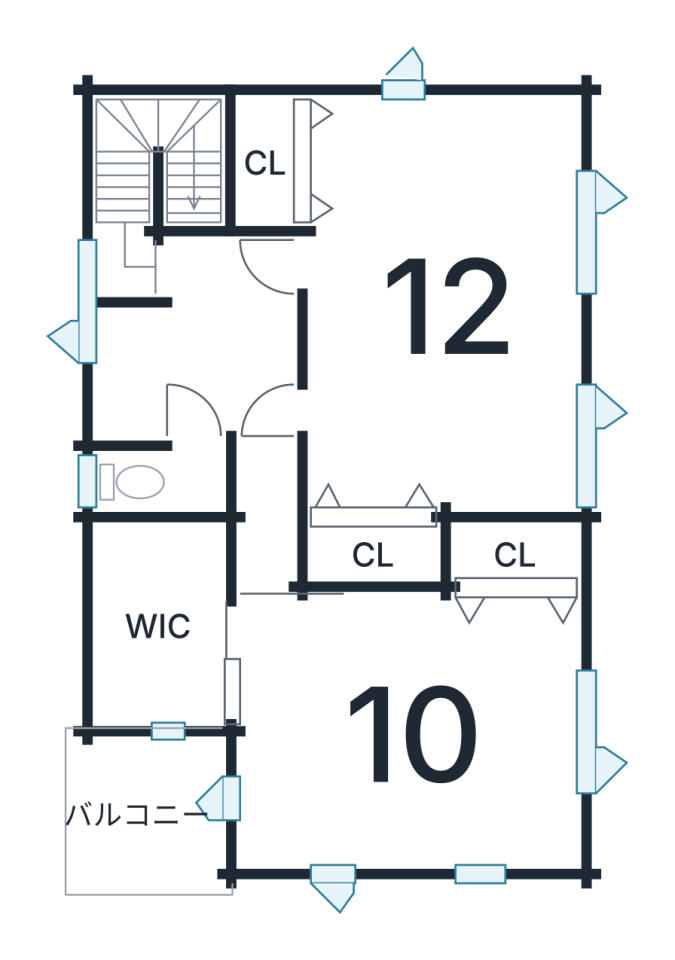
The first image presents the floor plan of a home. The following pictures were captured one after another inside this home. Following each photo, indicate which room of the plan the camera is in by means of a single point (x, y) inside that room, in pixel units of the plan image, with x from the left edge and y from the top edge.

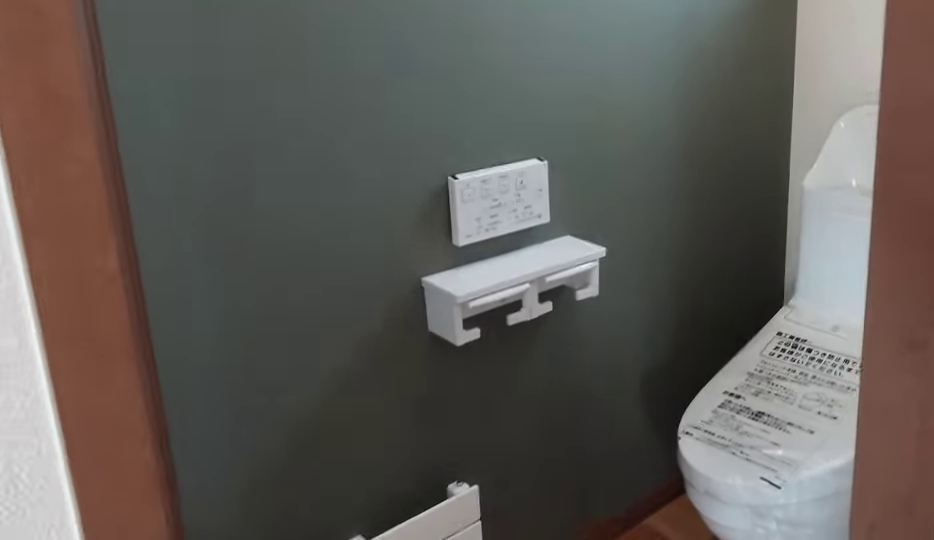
(156, 493)
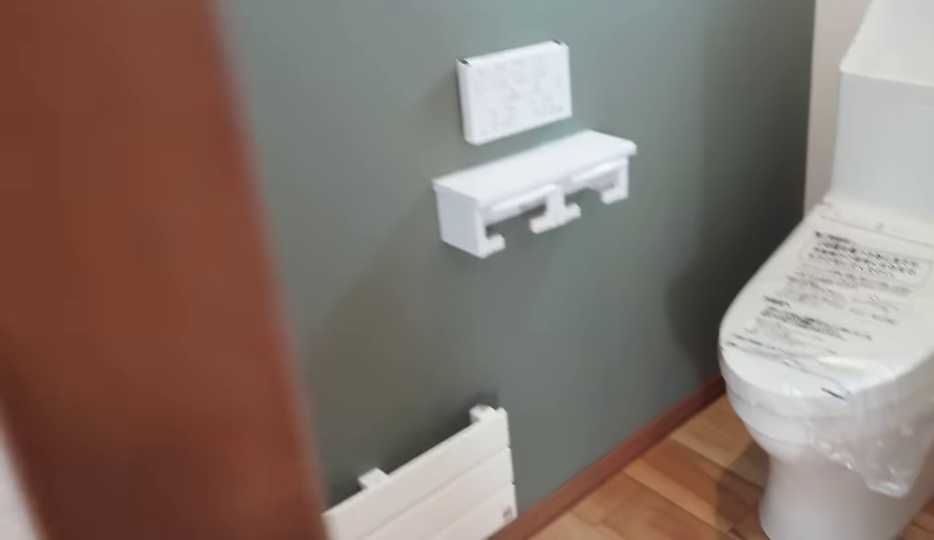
(156, 493)
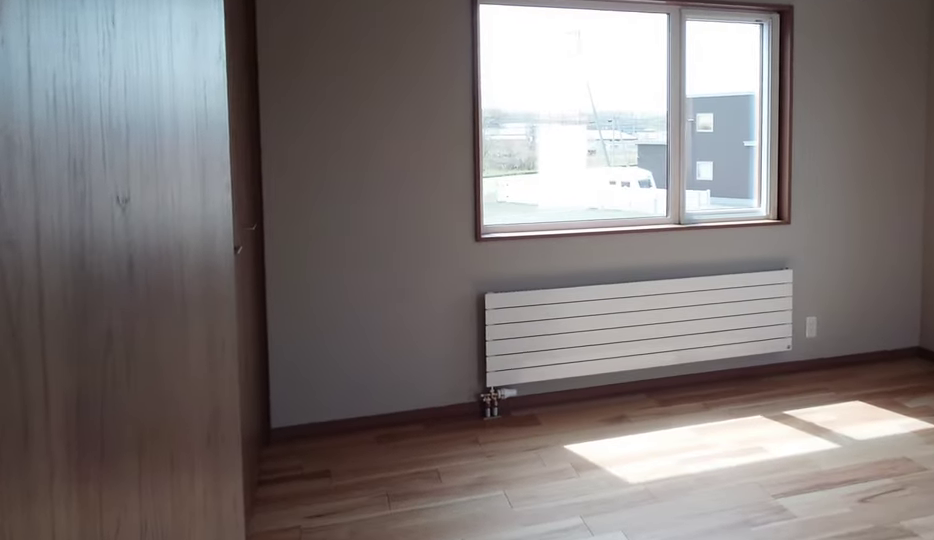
(394, 743)
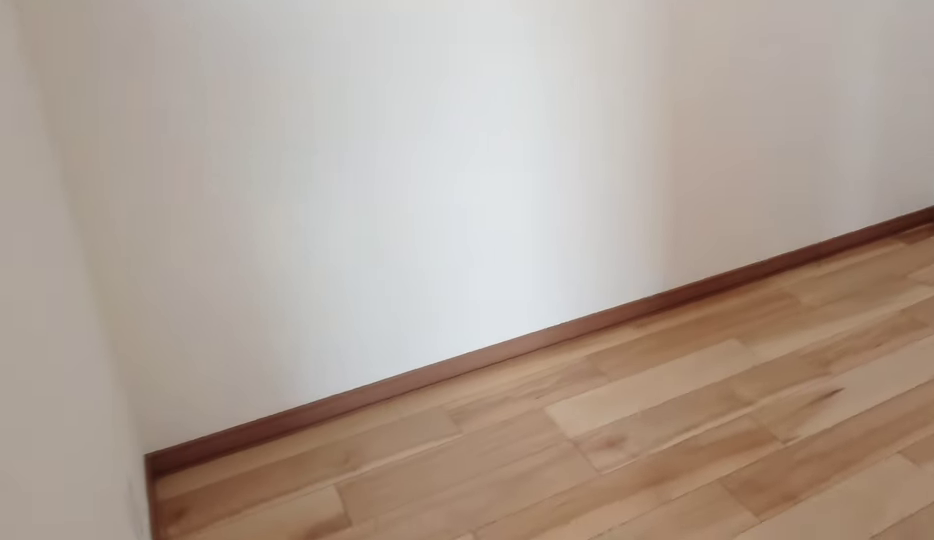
(164, 634)
